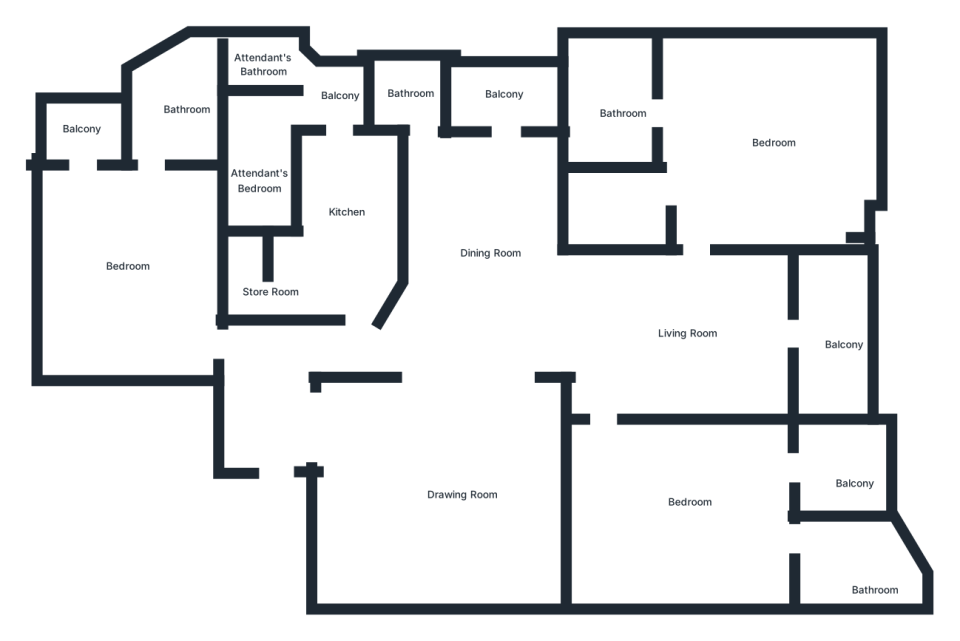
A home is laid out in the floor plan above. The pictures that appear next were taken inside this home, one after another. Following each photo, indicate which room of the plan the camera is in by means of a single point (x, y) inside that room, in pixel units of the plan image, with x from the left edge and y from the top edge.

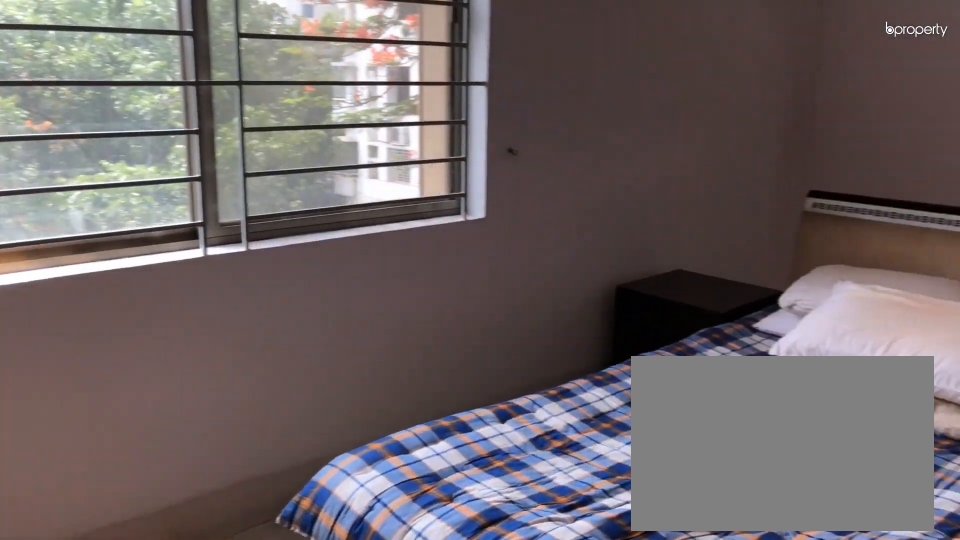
(758, 131)
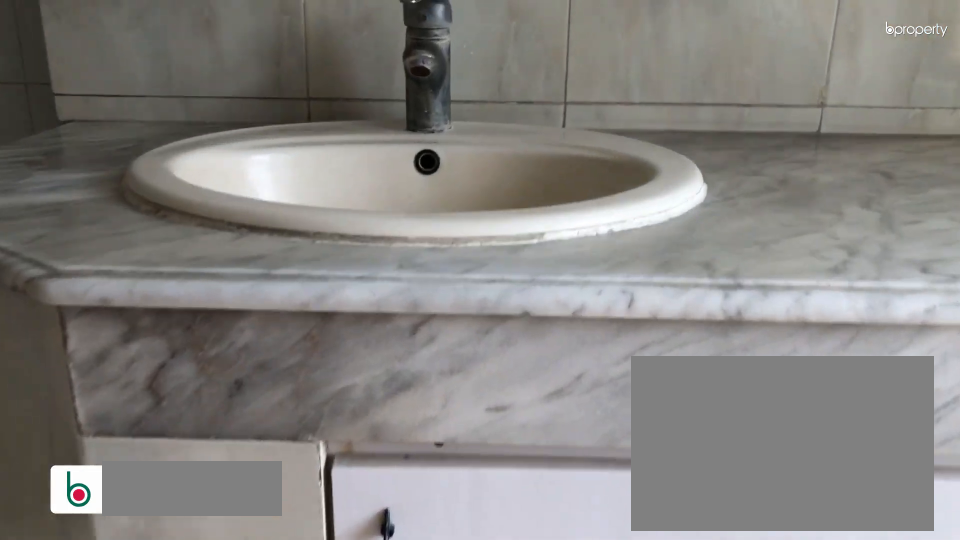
(601, 106)
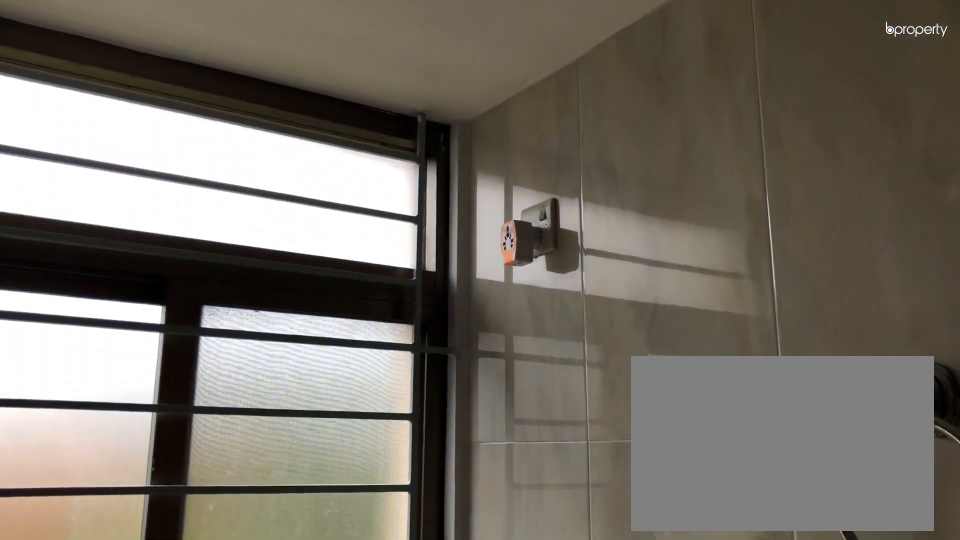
(601, 106)
